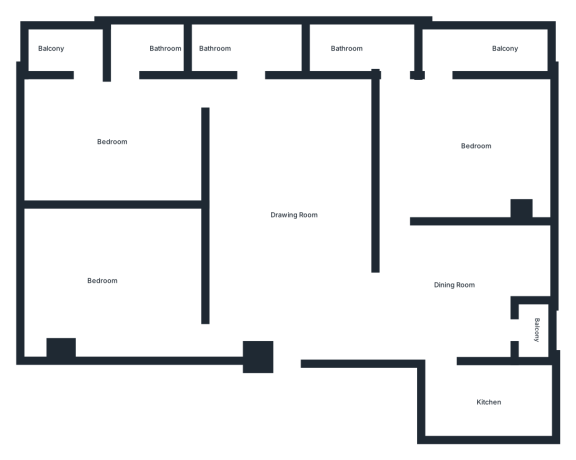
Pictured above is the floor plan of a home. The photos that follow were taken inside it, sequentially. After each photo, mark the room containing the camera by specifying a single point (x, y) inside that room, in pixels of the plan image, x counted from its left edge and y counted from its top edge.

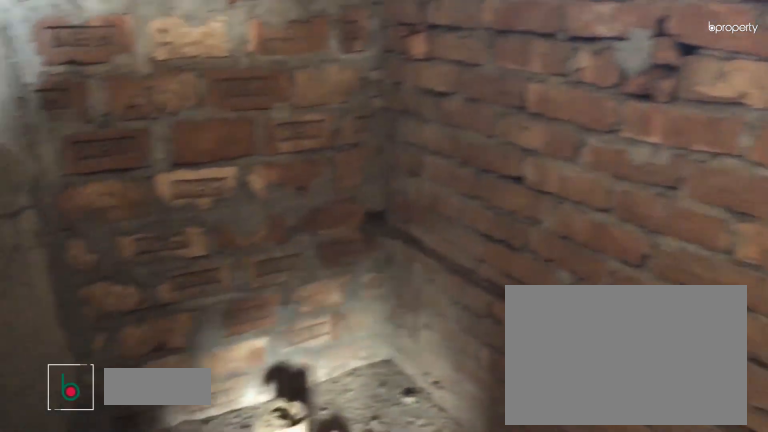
(354, 46)
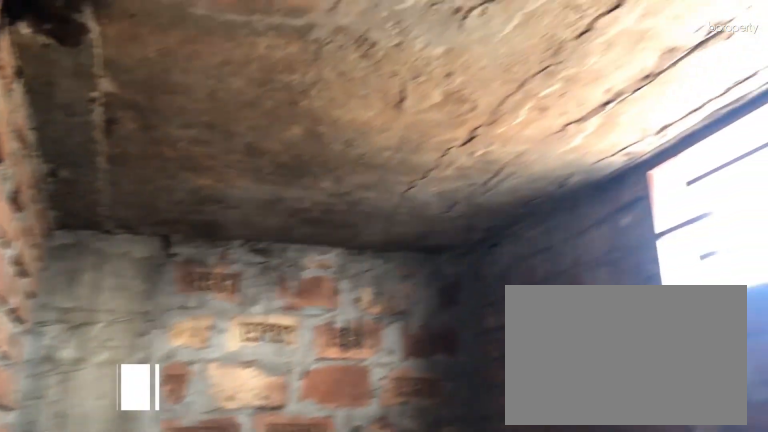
(354, 46)
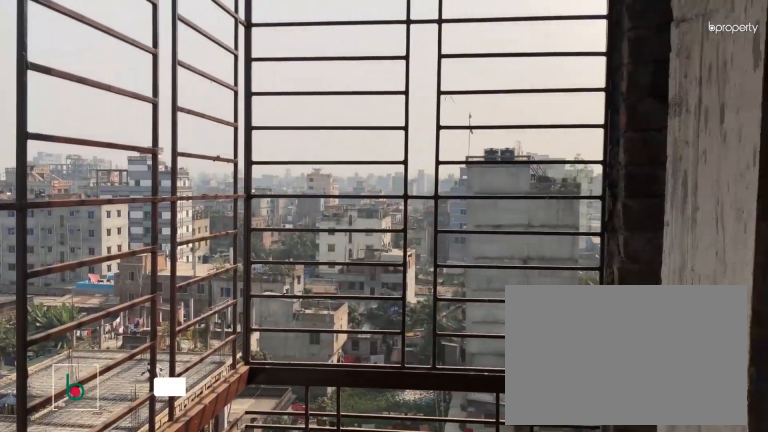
(487, 50)
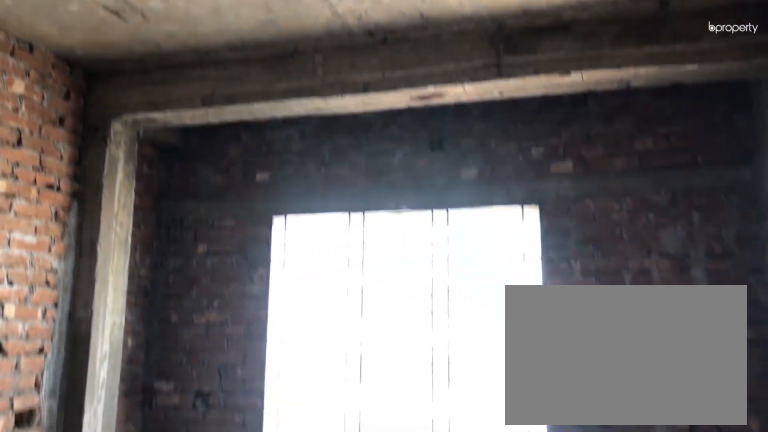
(104, 147)
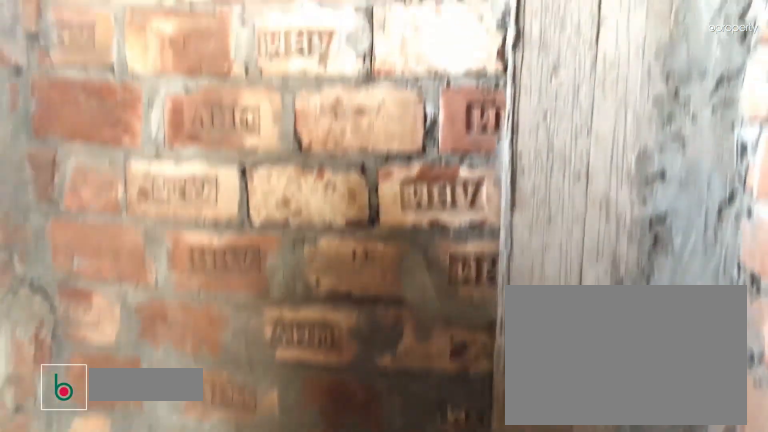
(150, 51)
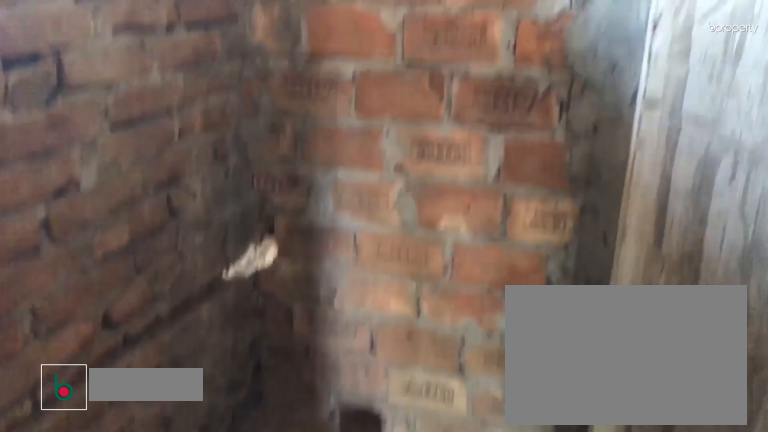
(248, 53)
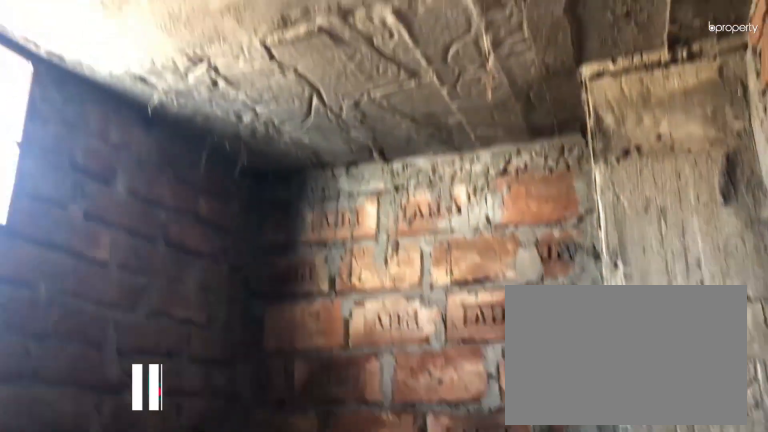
(248, 53)
